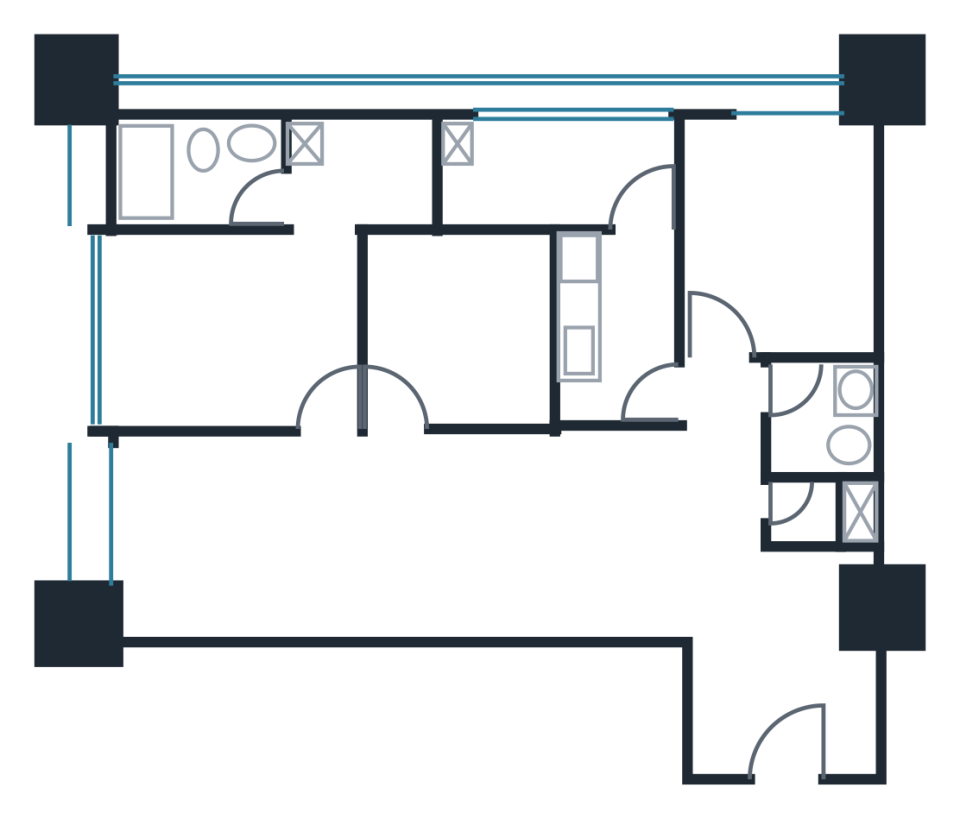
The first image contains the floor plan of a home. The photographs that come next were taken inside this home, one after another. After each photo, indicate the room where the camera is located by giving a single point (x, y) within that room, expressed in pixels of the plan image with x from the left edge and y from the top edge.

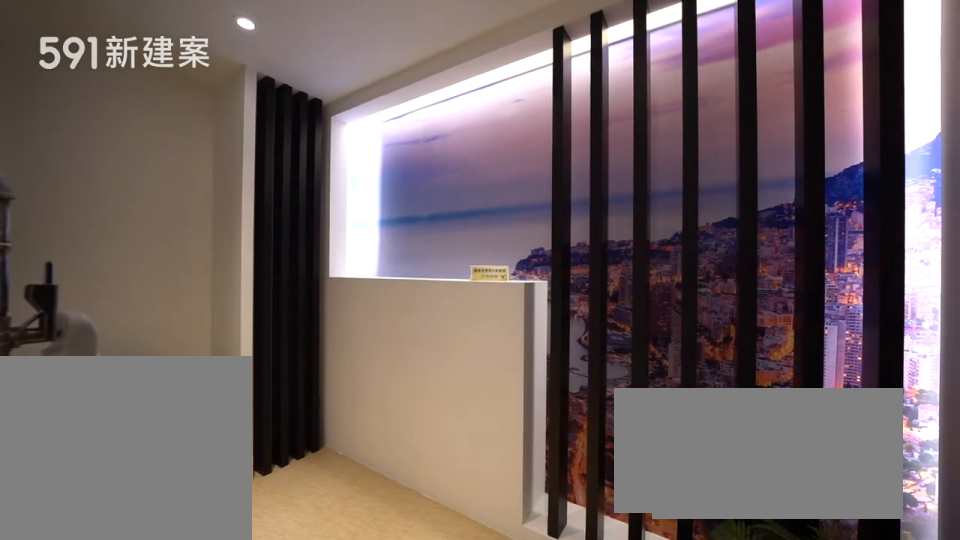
(549, 168)
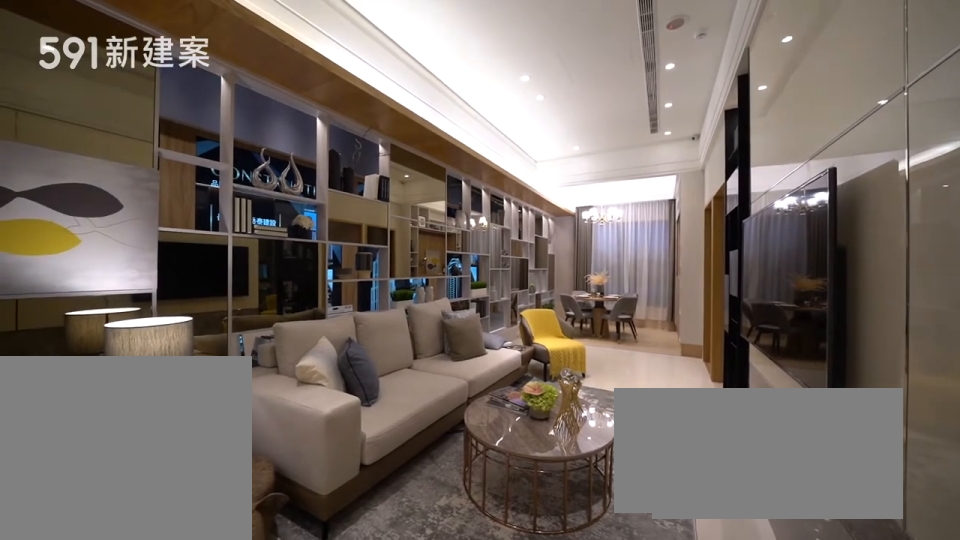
(395, 537)
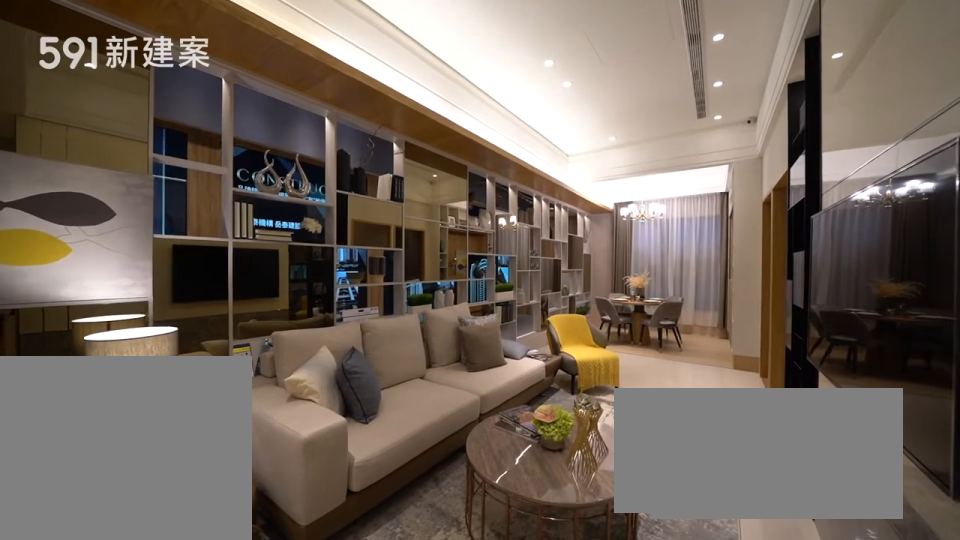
(513, 537)
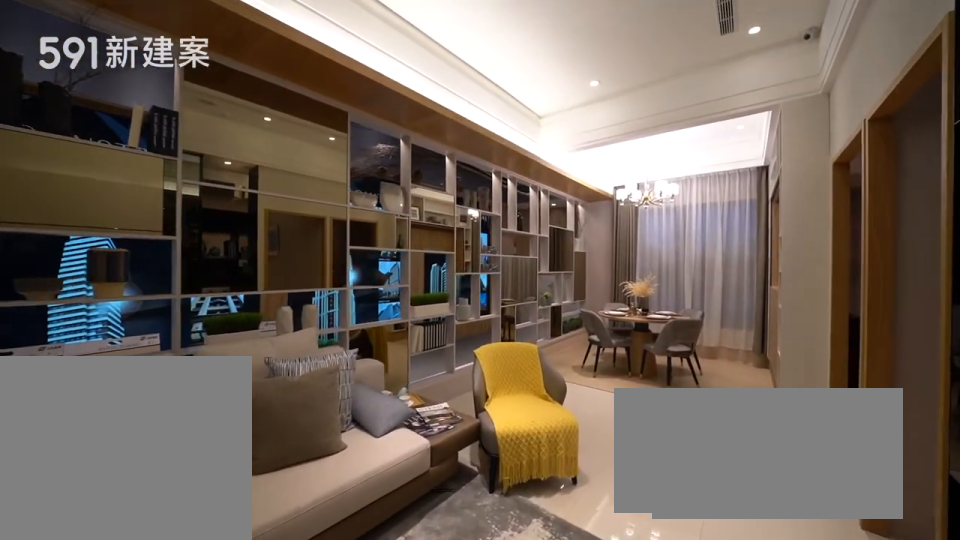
(513, 537)
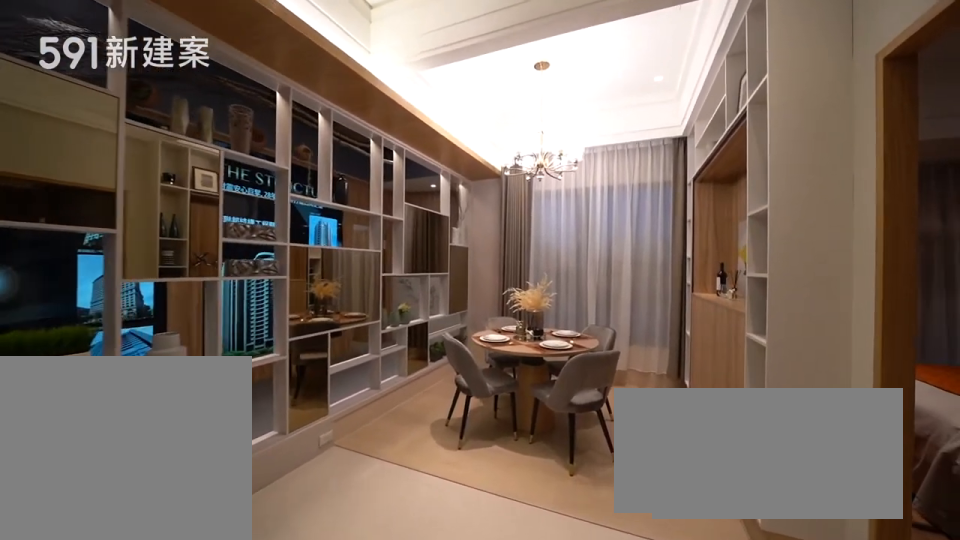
(202, 535)
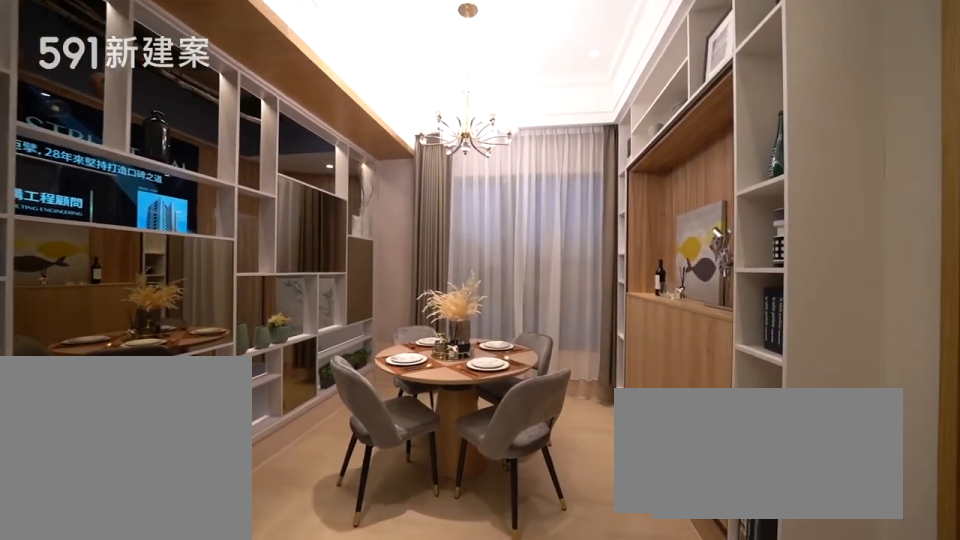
(202, 535)
